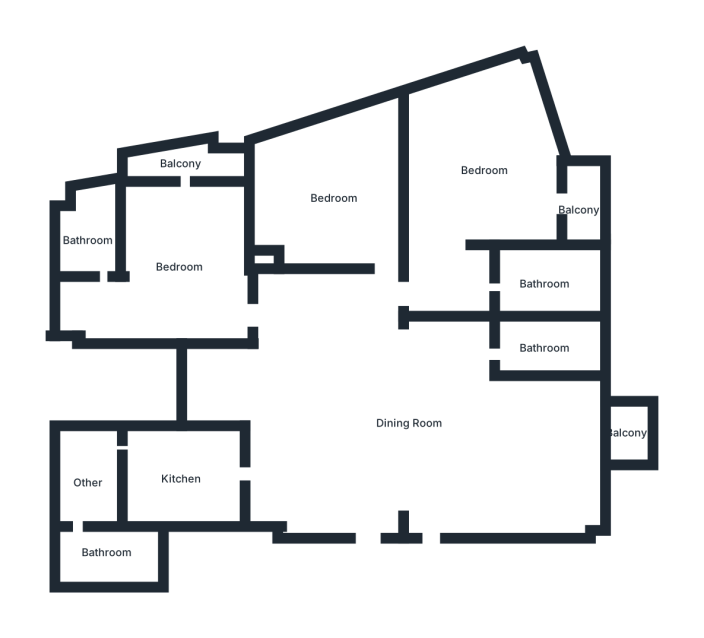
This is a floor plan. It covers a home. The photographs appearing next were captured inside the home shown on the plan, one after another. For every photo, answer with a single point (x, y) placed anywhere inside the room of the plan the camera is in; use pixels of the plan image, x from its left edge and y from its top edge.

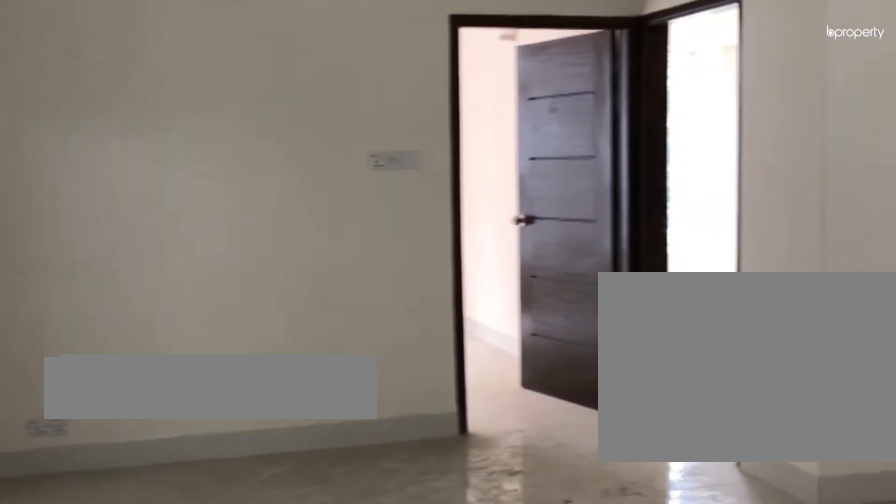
(407, 423)
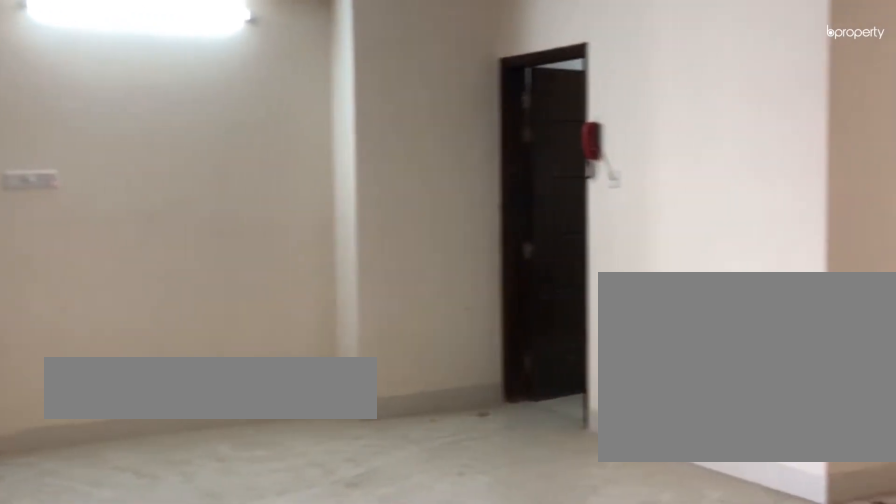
(407, 423)
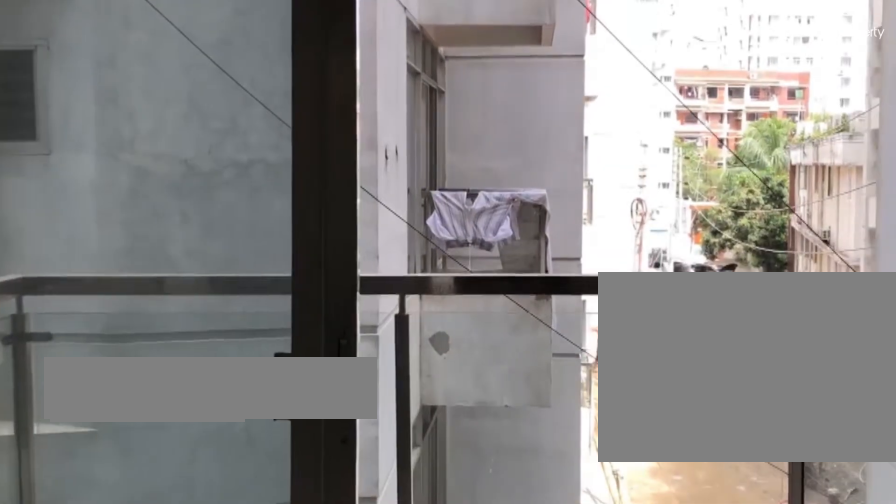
(625, 434)
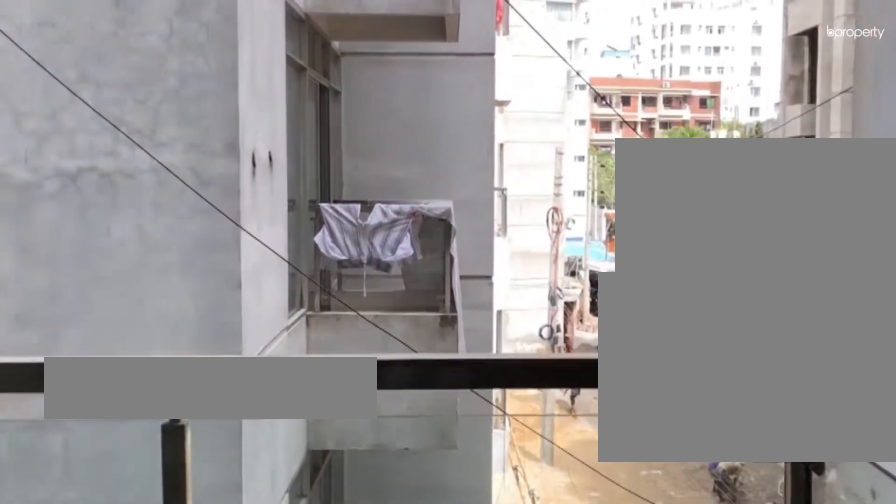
(625, 434)
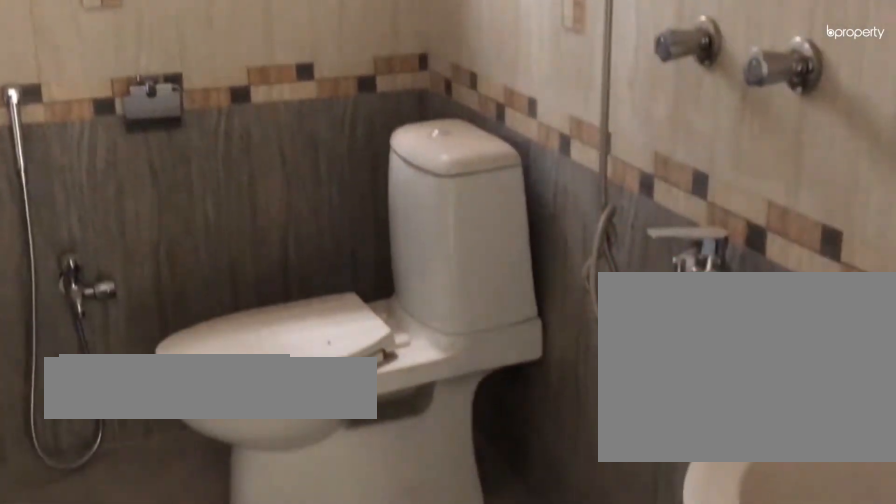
(542, 349)
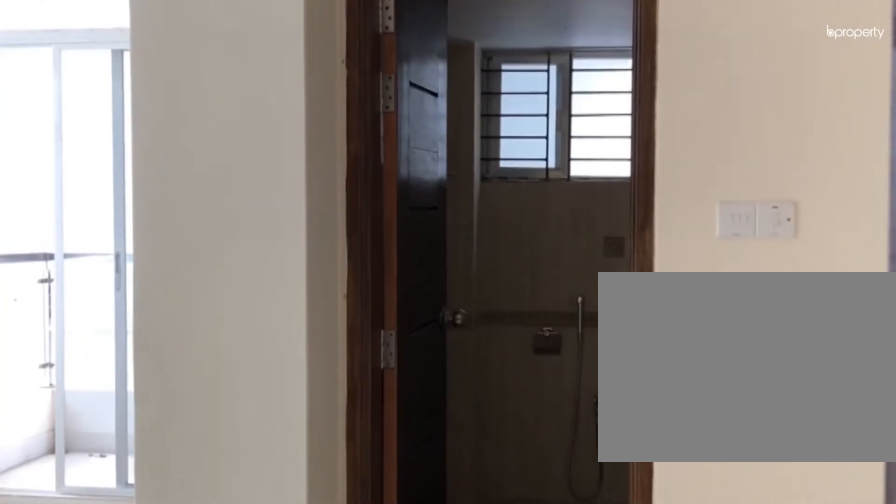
(435, 289)
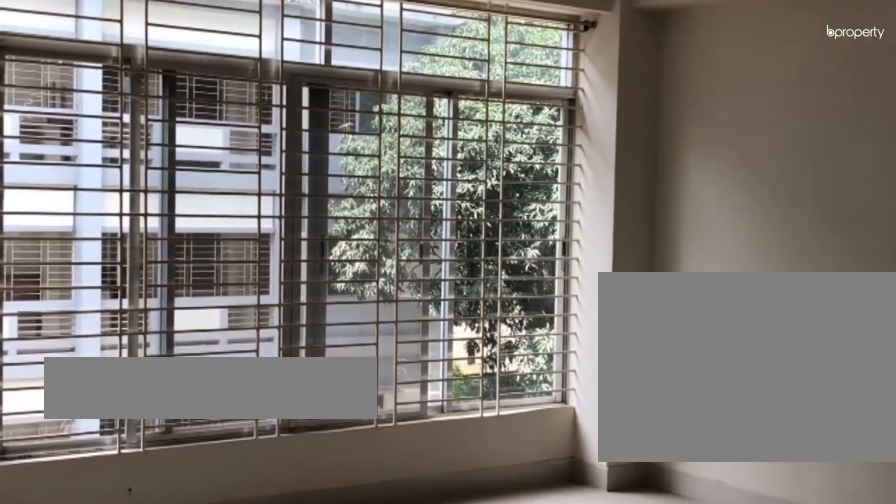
(483, 169)
